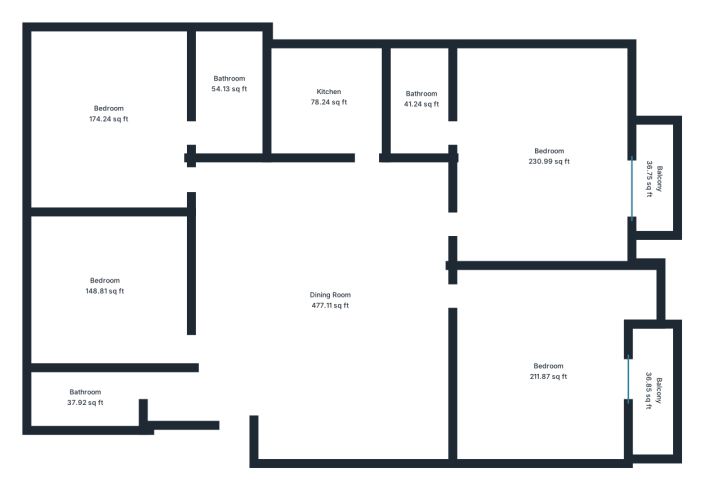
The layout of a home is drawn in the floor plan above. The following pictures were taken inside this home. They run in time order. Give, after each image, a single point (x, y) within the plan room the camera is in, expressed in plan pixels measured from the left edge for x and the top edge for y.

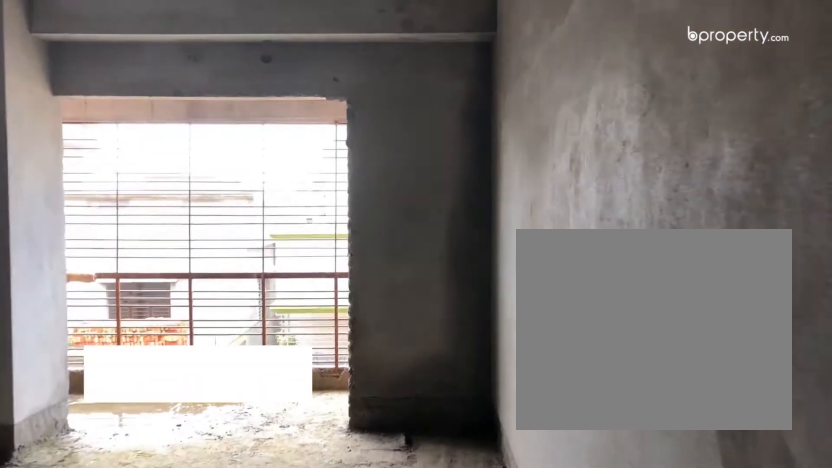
(547, 158)
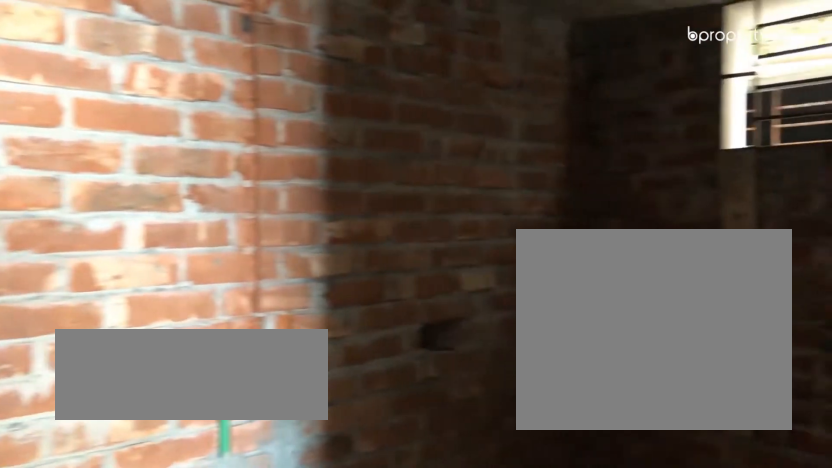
(423, 100)
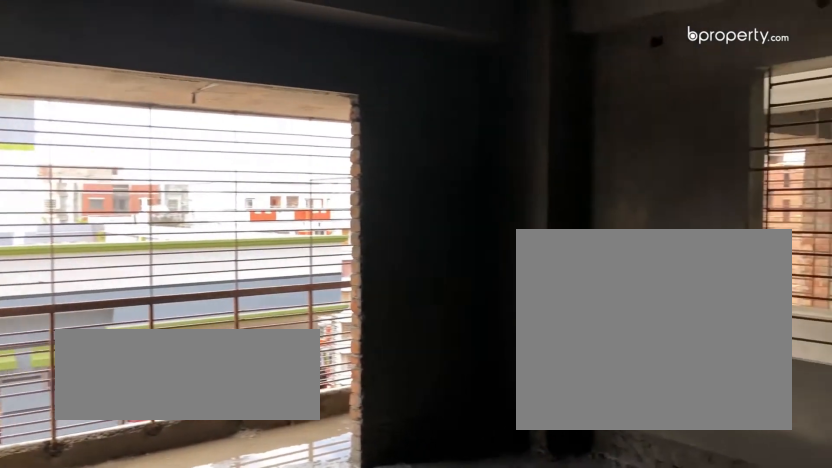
(550, 372)
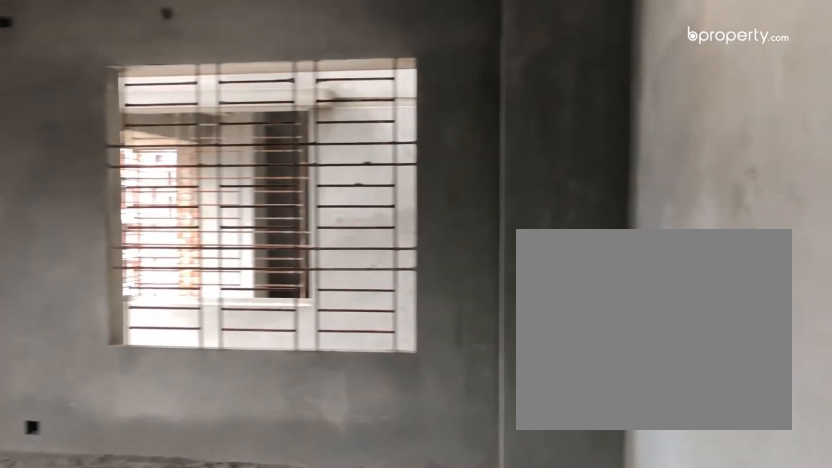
(550, 372)
